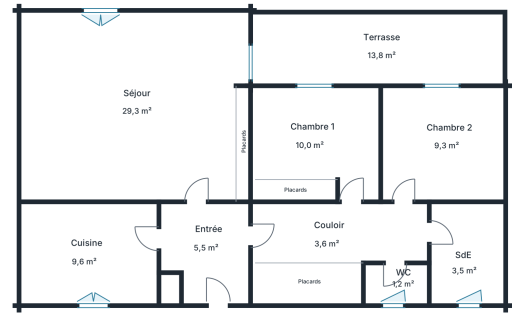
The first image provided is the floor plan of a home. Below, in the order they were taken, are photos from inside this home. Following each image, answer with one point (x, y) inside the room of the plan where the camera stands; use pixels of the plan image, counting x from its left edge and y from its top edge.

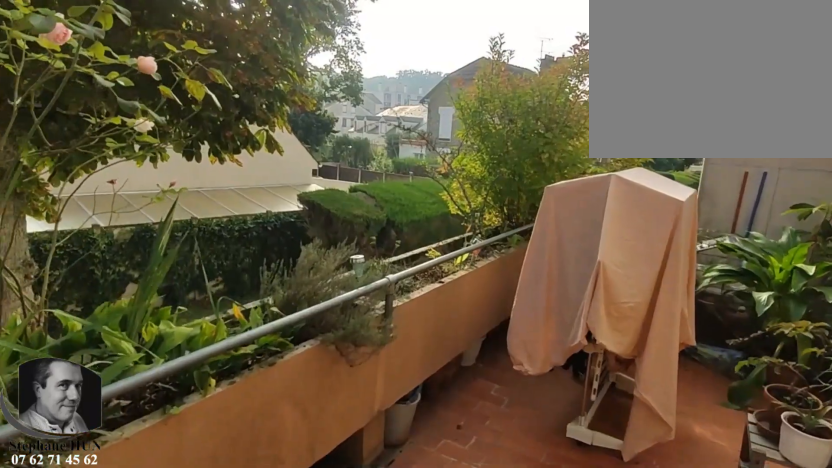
(380, 45)
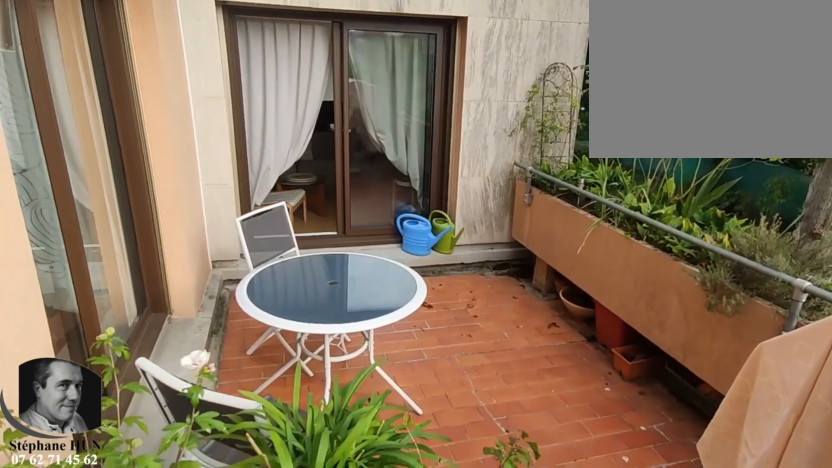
(380, 45)
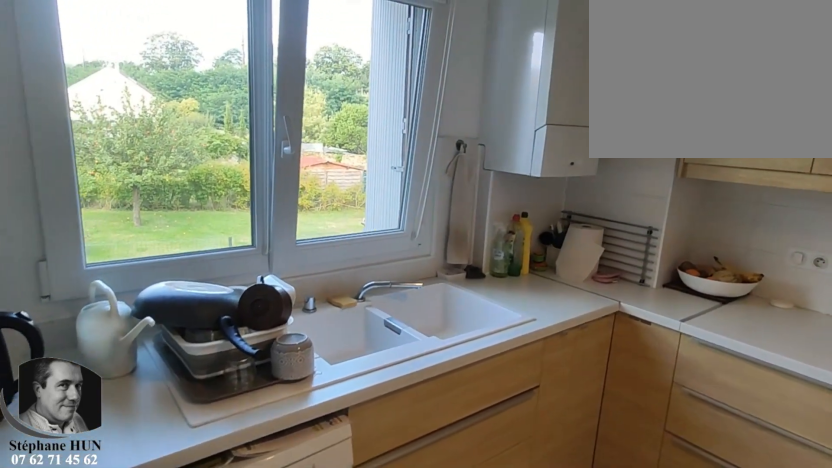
(88, 252)
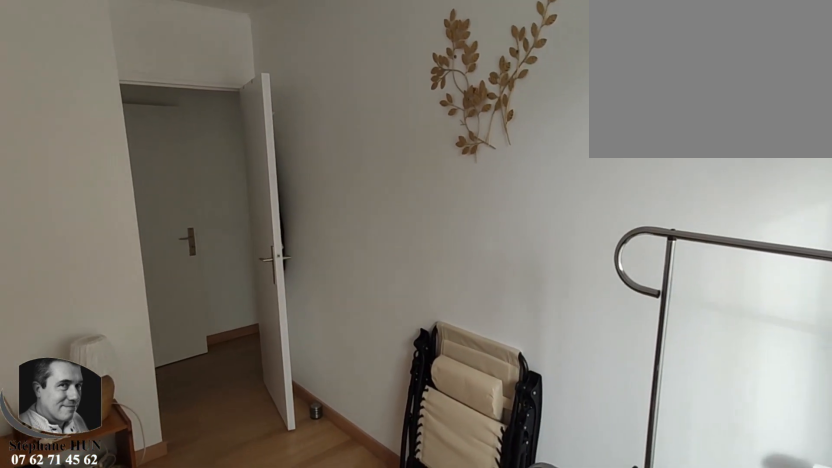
(443, 145)
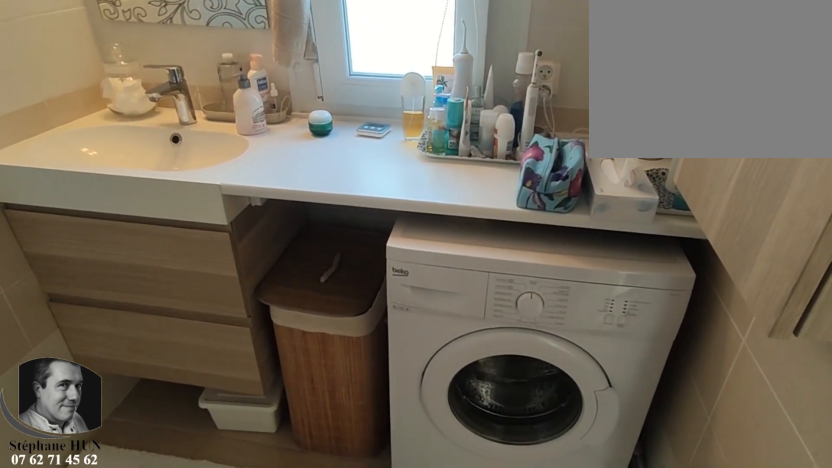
(465, 253)
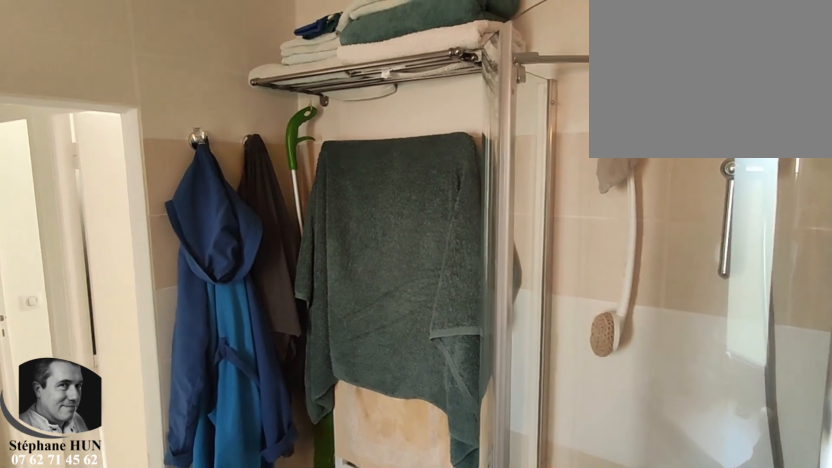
(465, 253)
